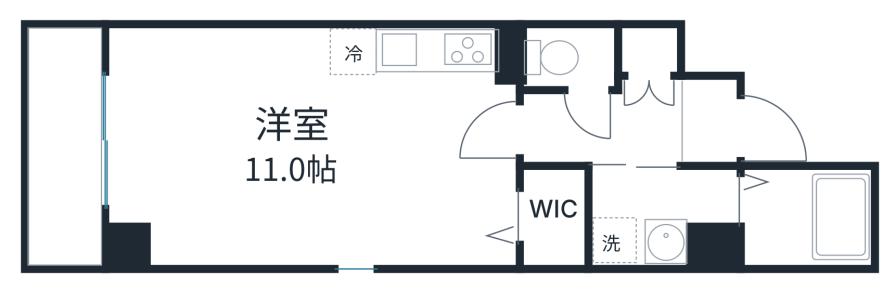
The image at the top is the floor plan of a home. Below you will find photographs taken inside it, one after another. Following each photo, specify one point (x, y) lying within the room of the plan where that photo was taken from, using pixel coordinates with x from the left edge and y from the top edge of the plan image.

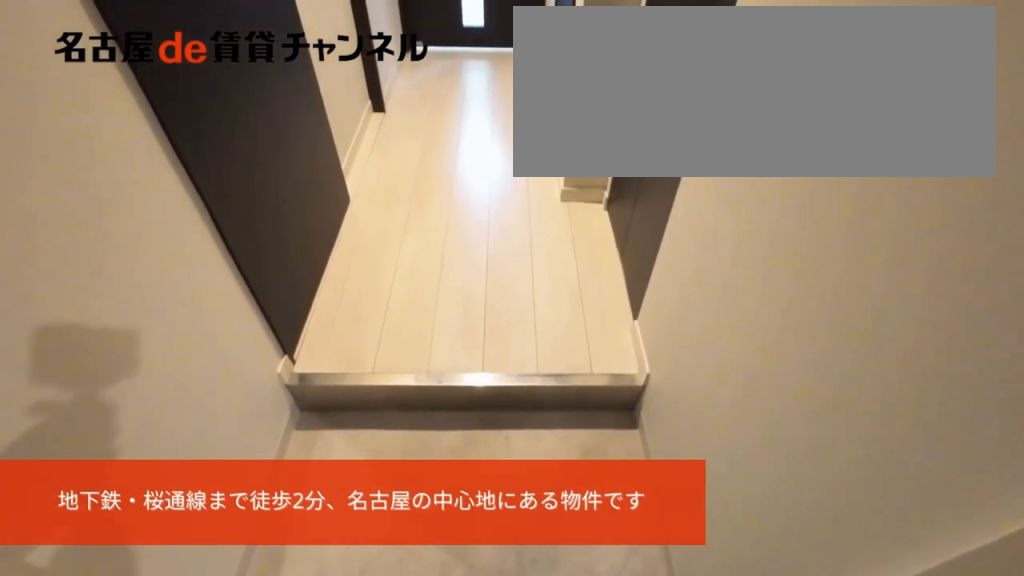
(709, 122)
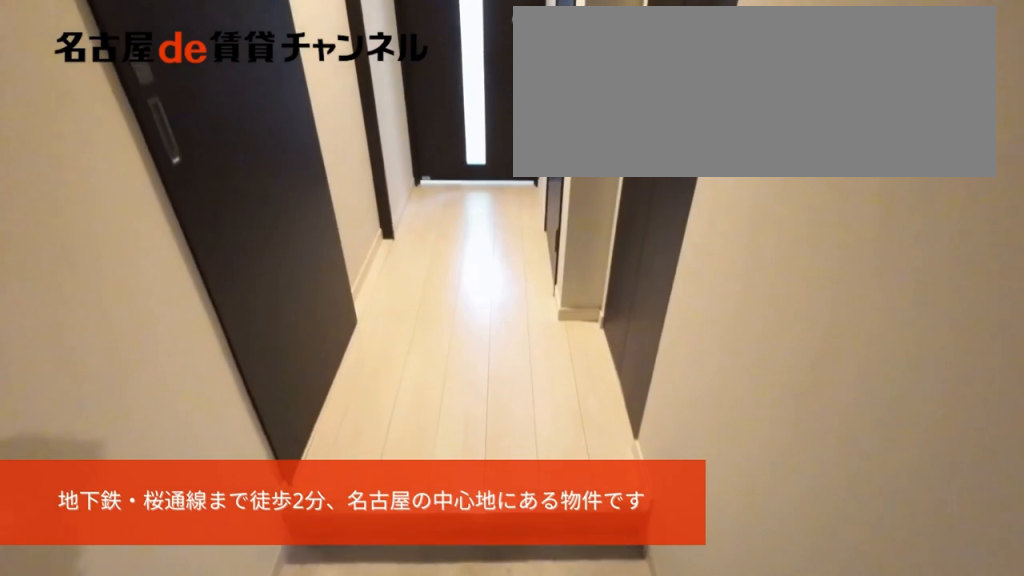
(709, 122)
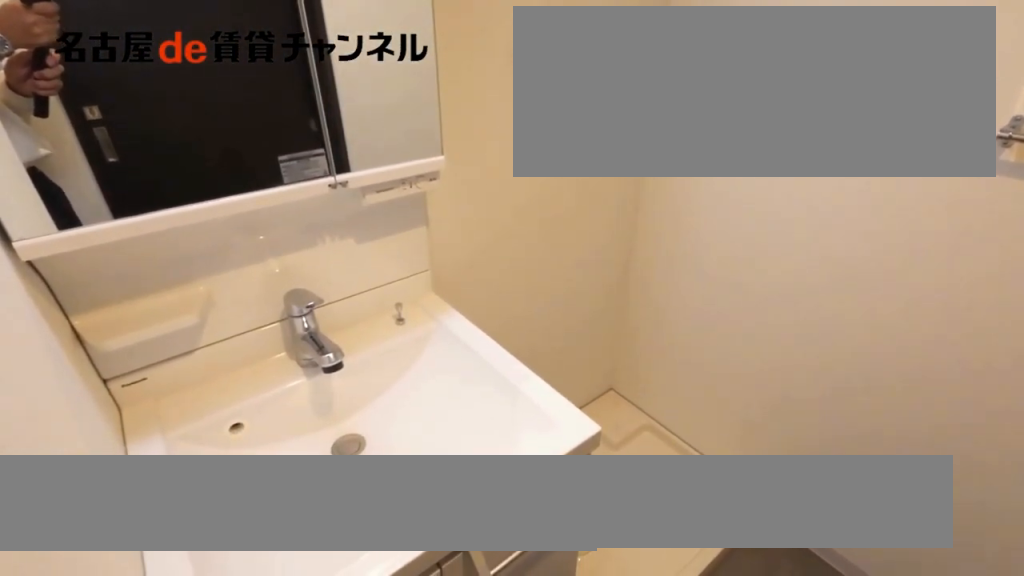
(663, 213)
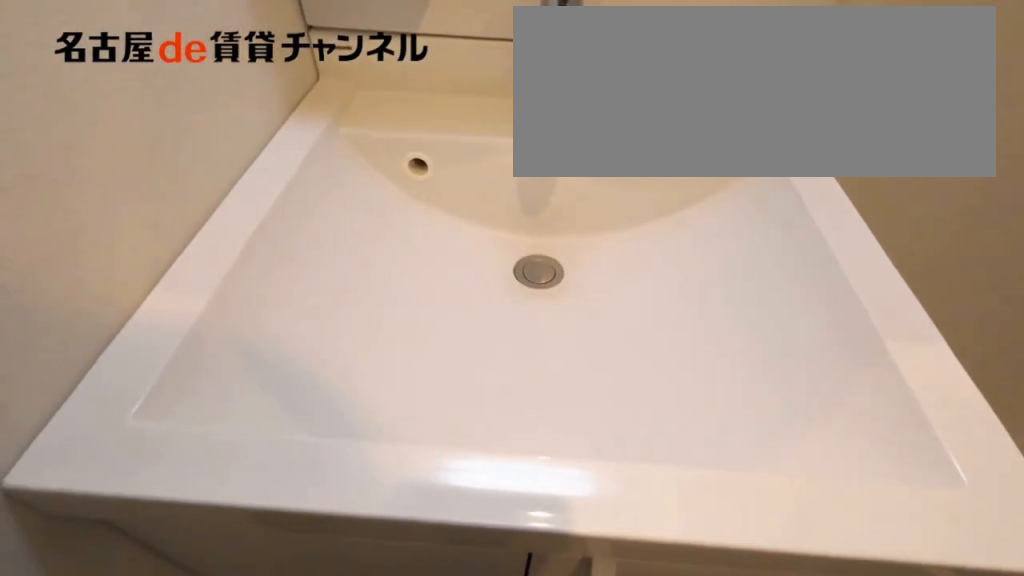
(663, 213)
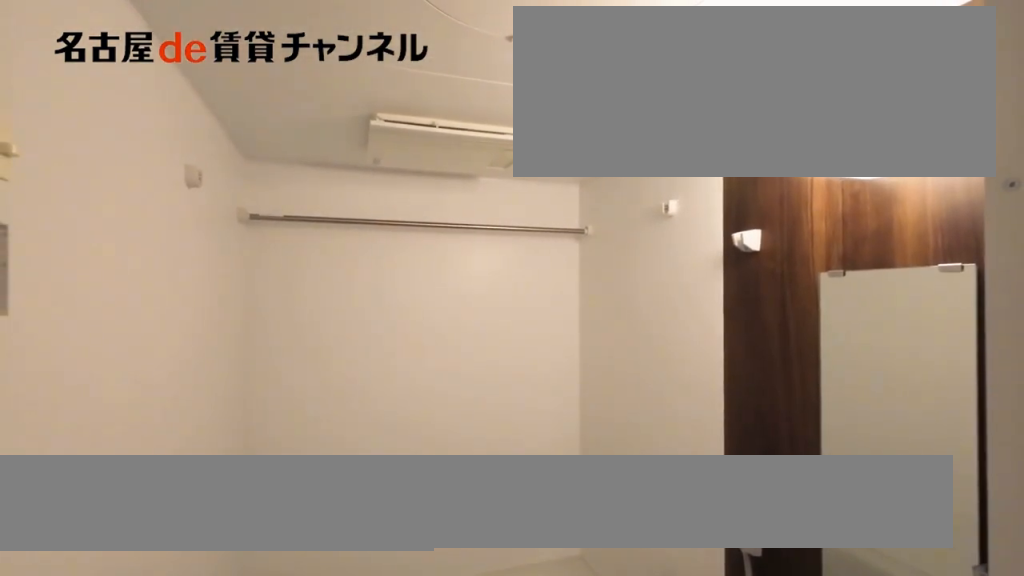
(804, 216)
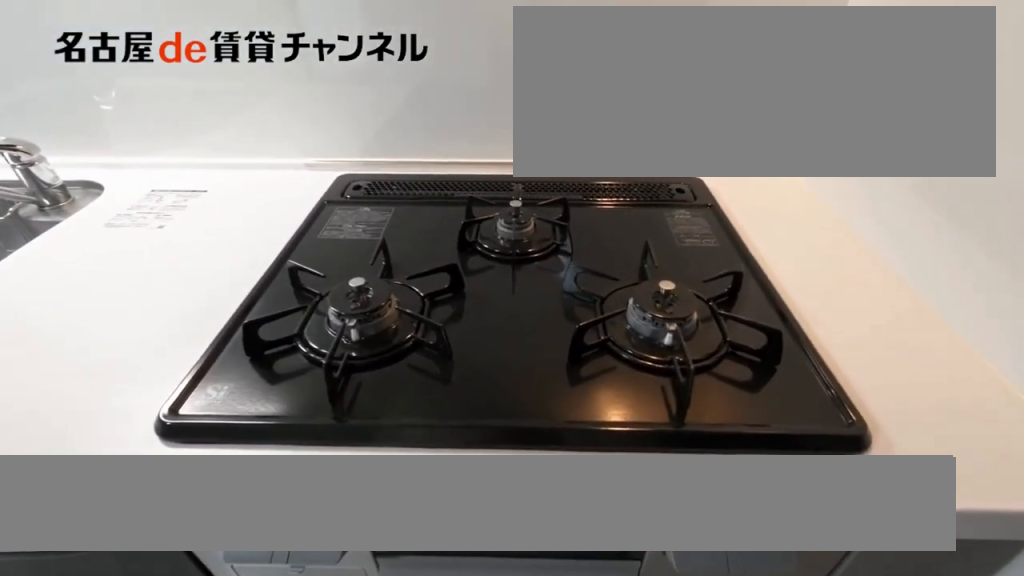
(426, 62)
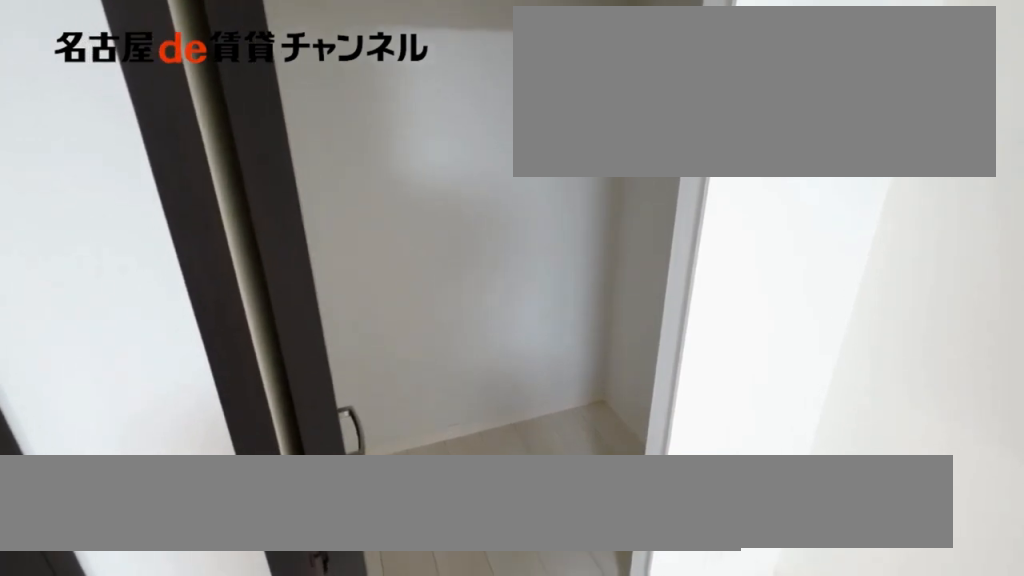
(554, 216)
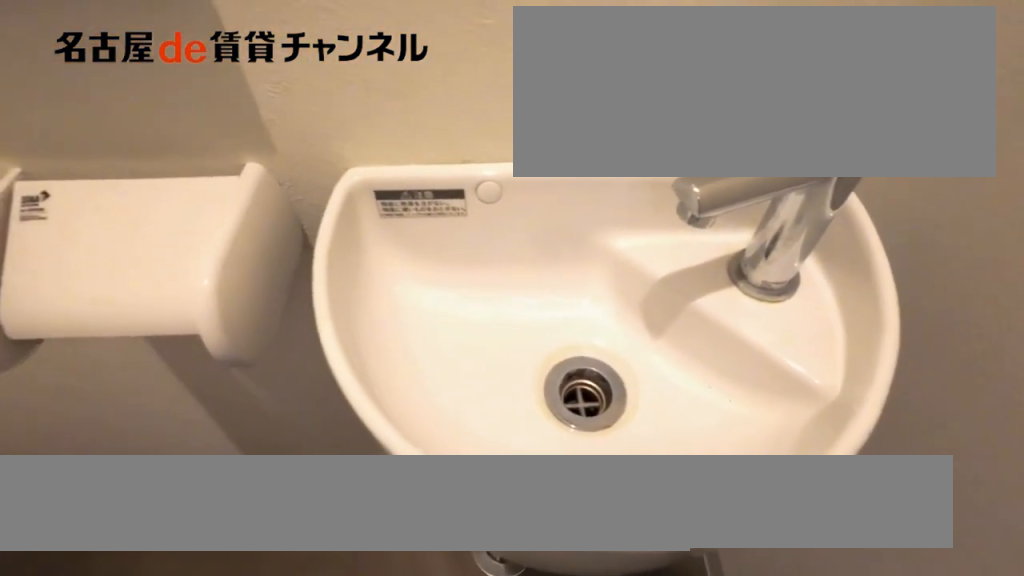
(572, 60)
